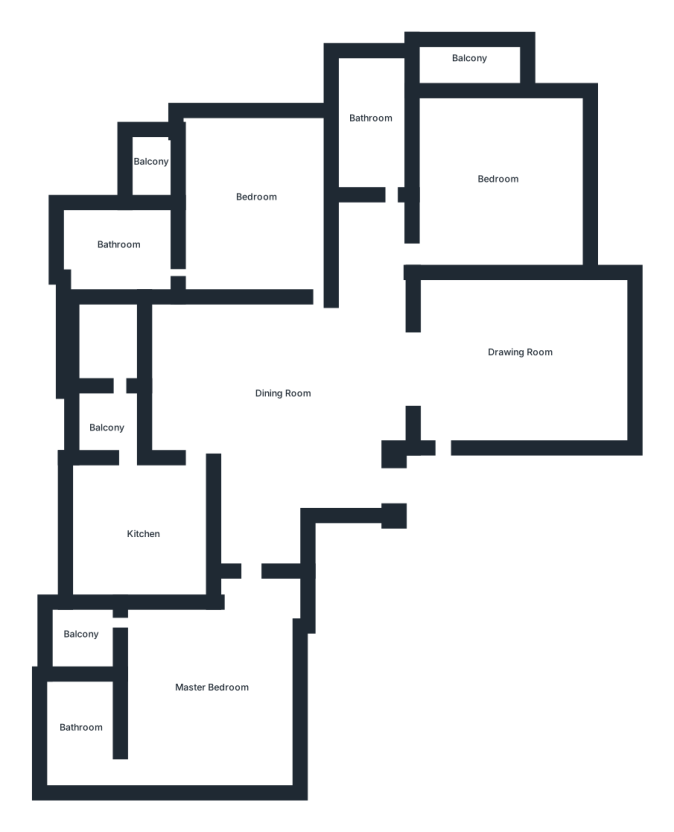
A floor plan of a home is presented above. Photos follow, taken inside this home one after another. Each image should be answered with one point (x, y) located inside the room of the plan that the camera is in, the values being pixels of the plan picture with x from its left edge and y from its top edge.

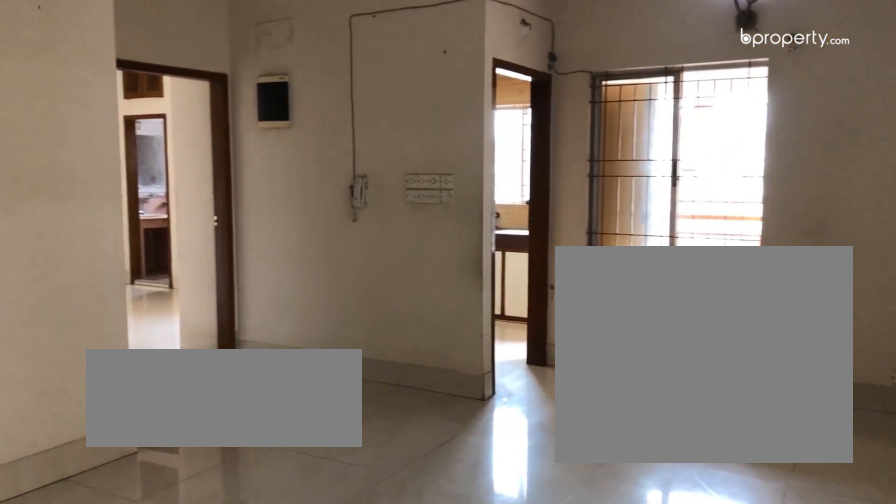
(290, 394)
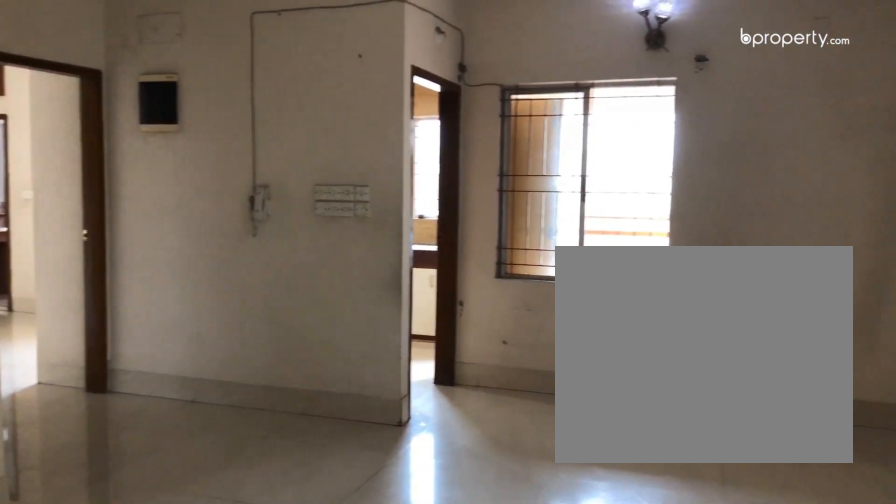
(290, 394)
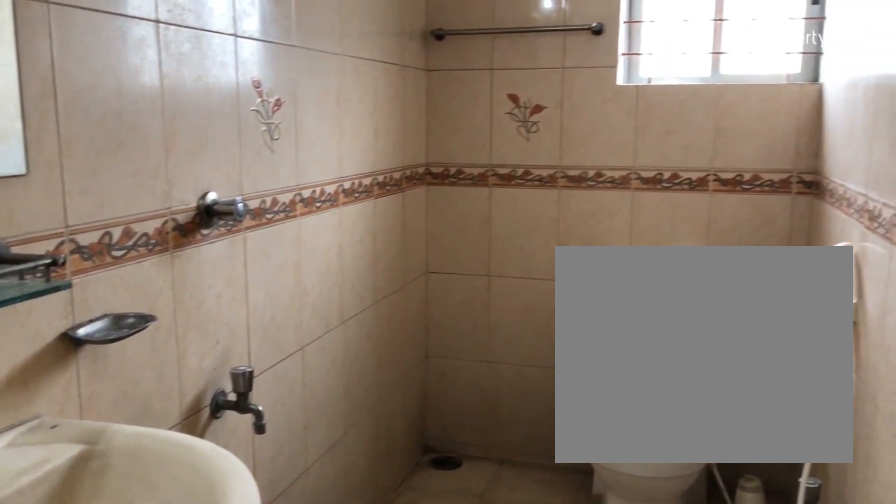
(377, 128)
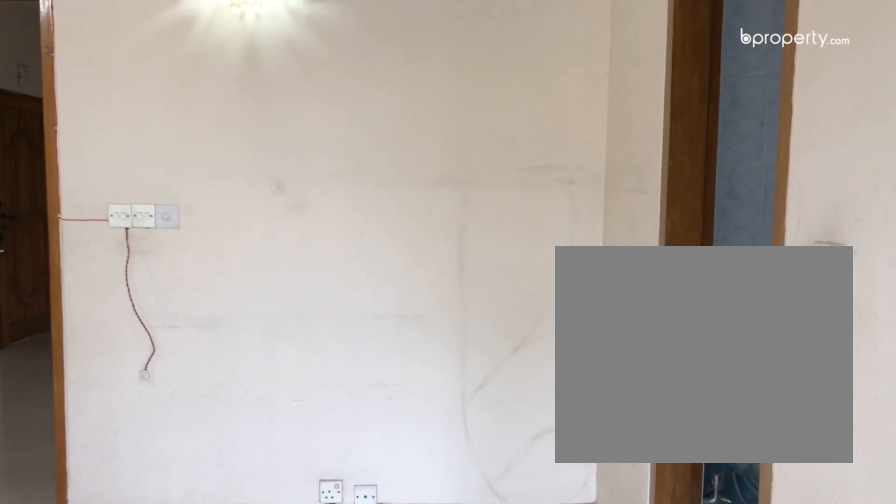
(259, 210)
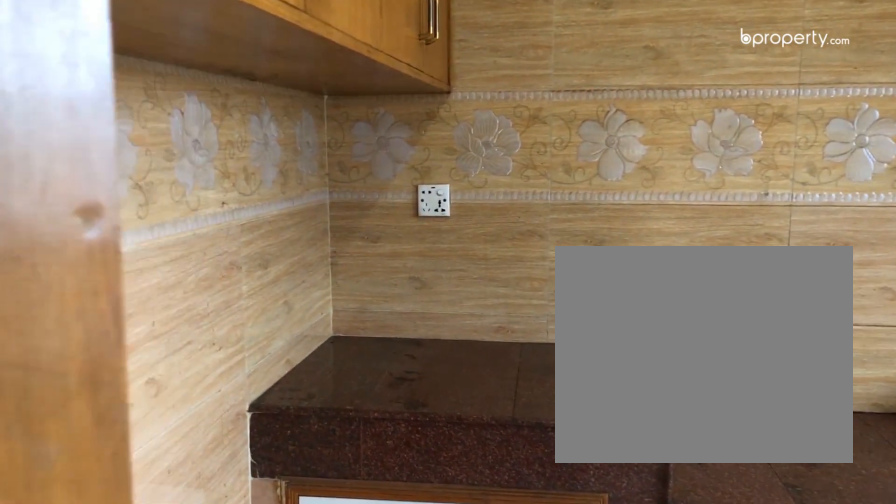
(138, 538)
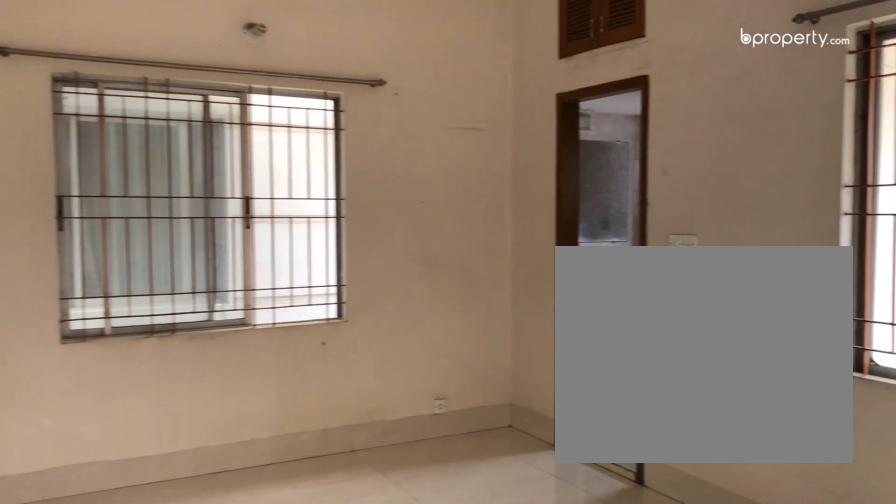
(211, 685)
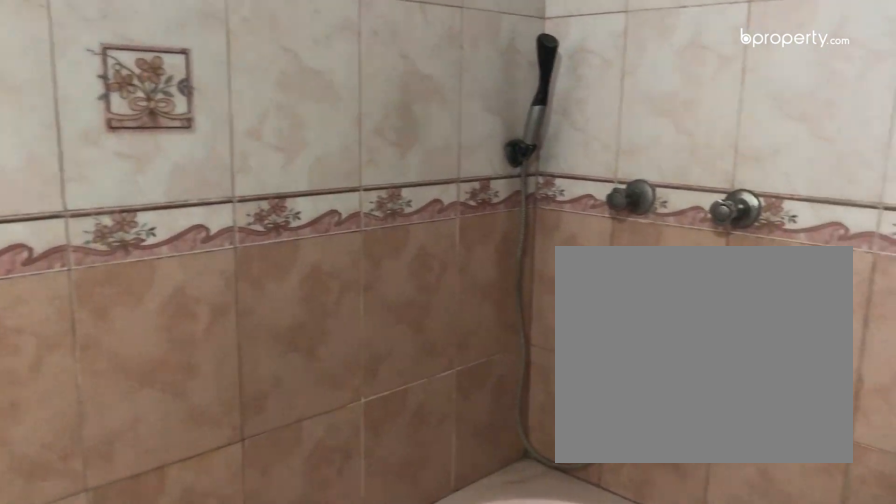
(83, 739)
